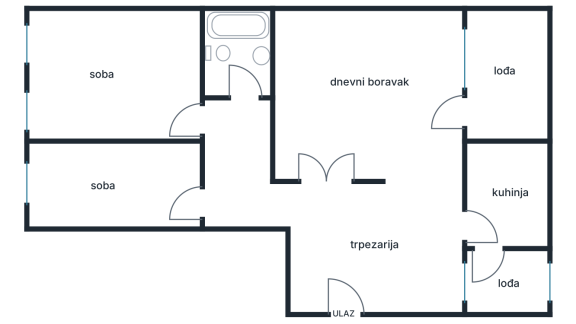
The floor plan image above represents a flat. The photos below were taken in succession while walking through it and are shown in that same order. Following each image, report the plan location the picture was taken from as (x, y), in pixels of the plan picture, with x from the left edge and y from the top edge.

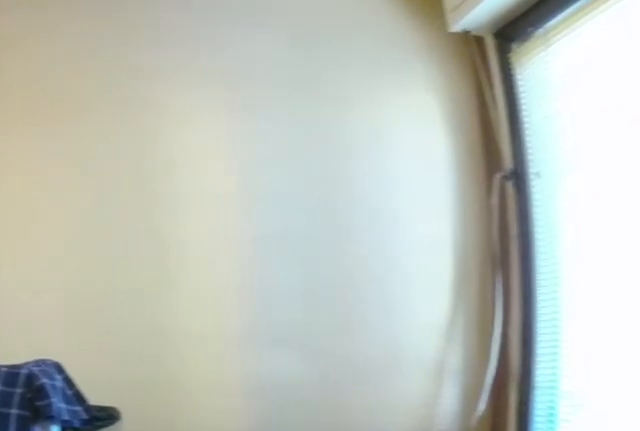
(132, 60)
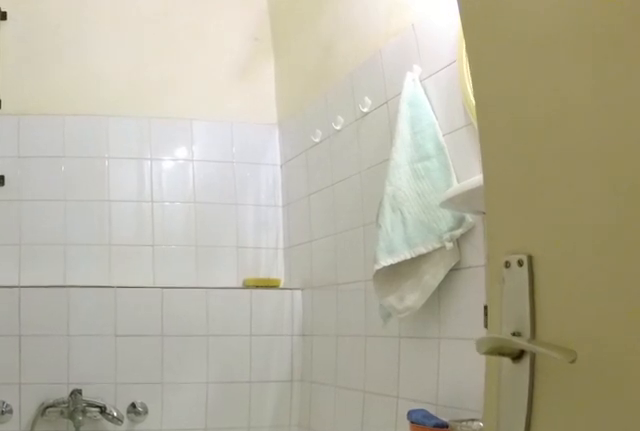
(237, 96)
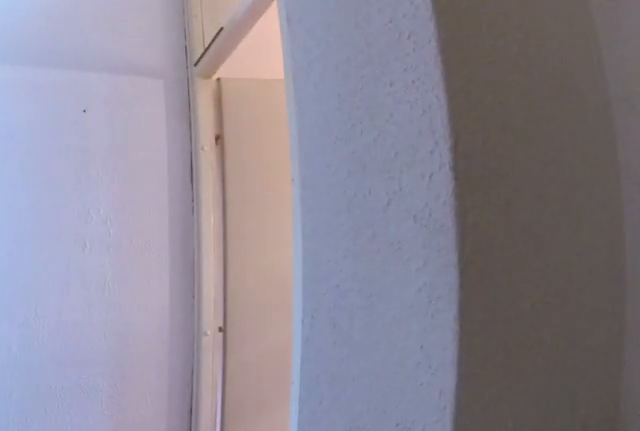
(236, 109)
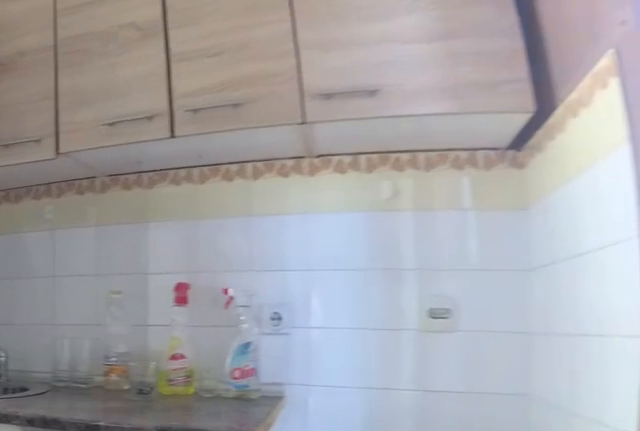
(463, 226)
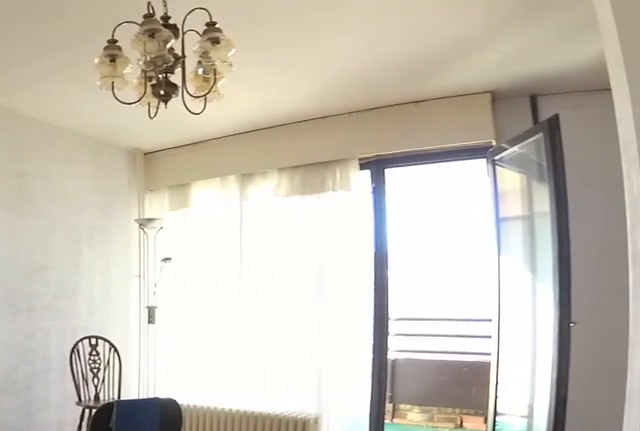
(296, 158)
